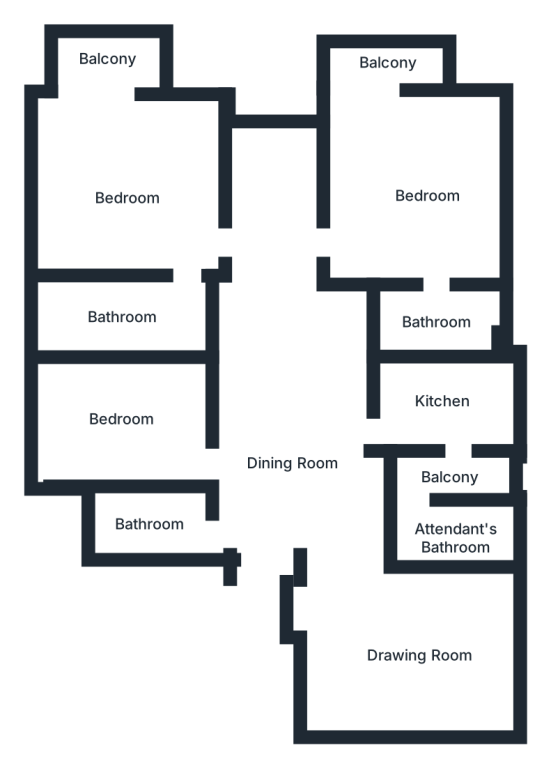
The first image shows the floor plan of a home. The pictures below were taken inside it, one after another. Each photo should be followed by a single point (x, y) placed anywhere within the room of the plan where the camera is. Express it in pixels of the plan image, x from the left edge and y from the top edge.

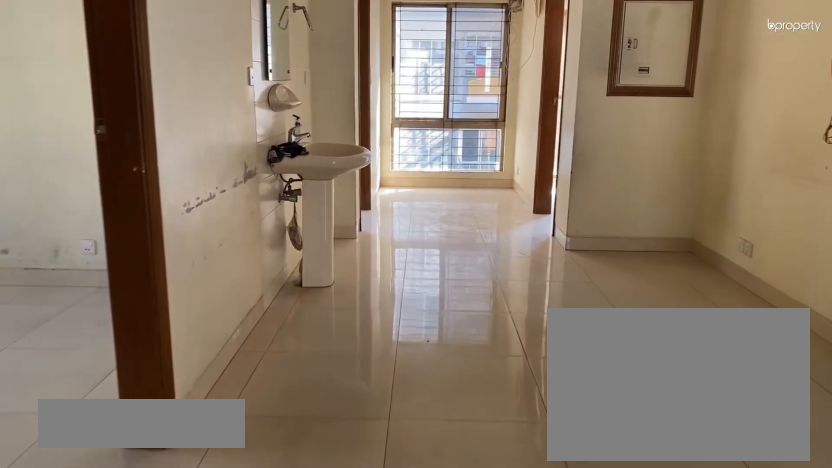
(283, 482)
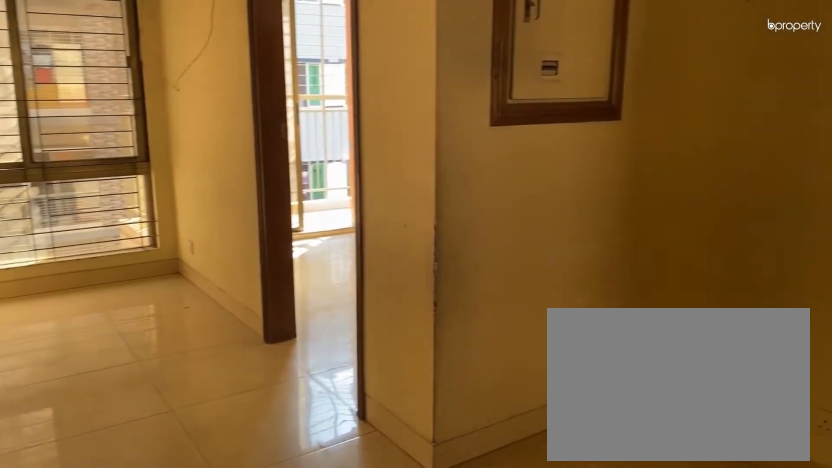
(269, 311)
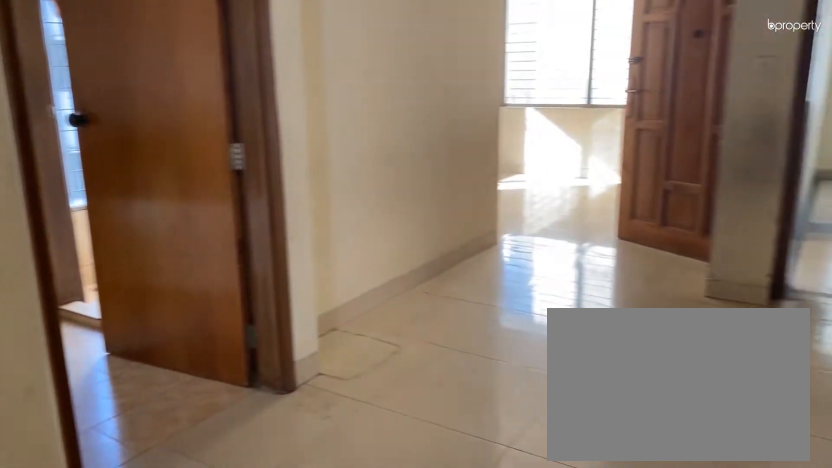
(269, 311)
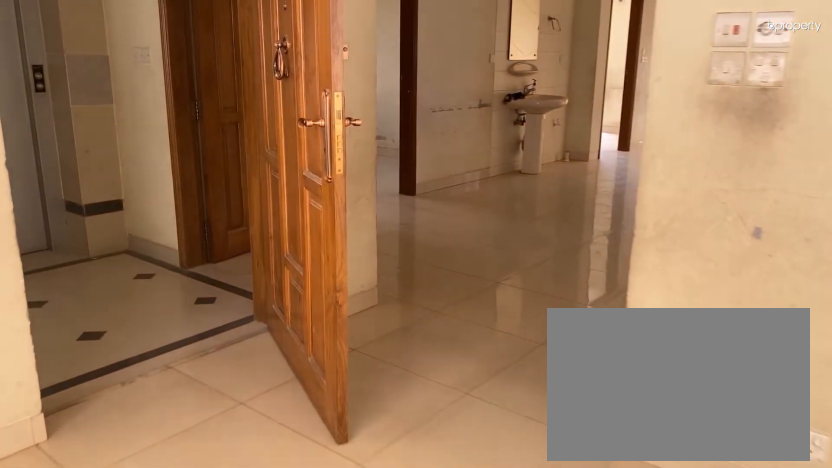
(405, 652)
